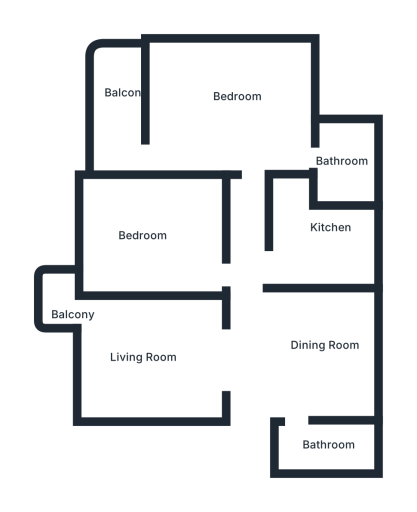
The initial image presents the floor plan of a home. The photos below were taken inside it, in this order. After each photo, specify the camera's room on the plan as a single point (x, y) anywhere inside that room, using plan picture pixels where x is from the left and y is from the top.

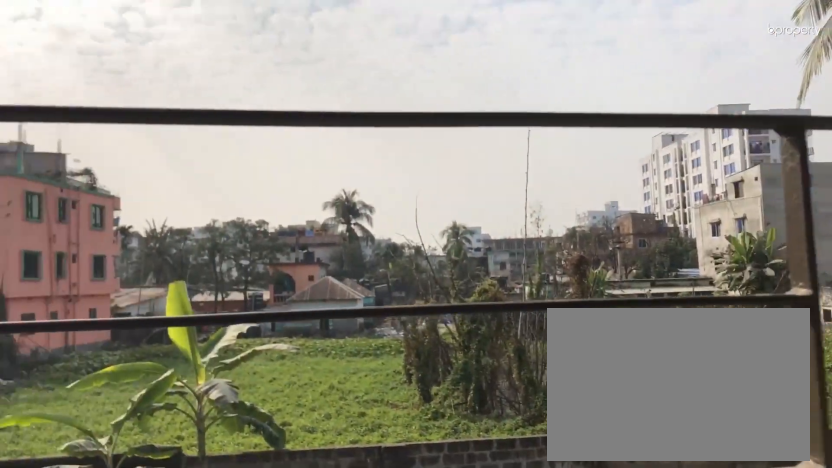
(57, 296)
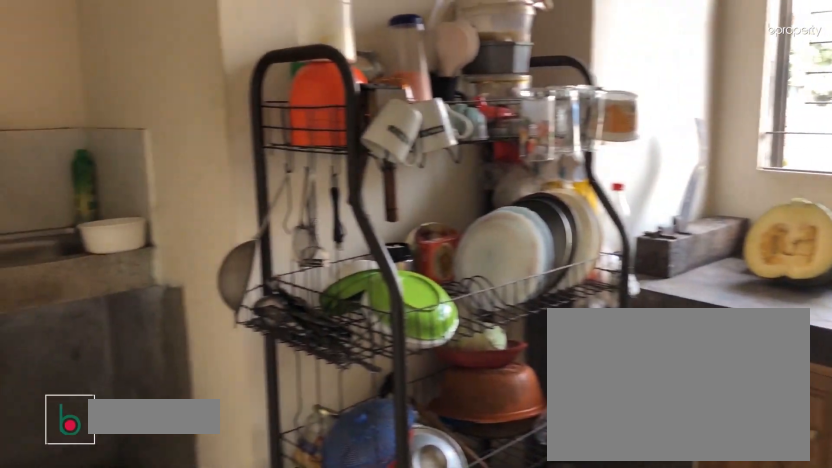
(311, 252)
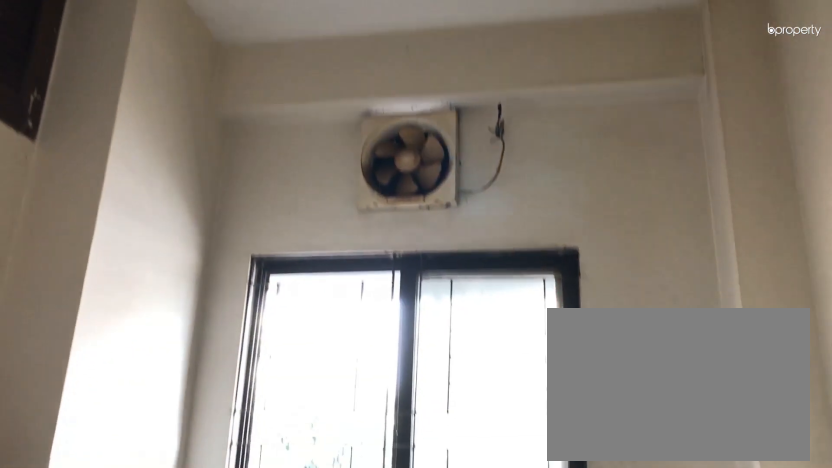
(308, 254)
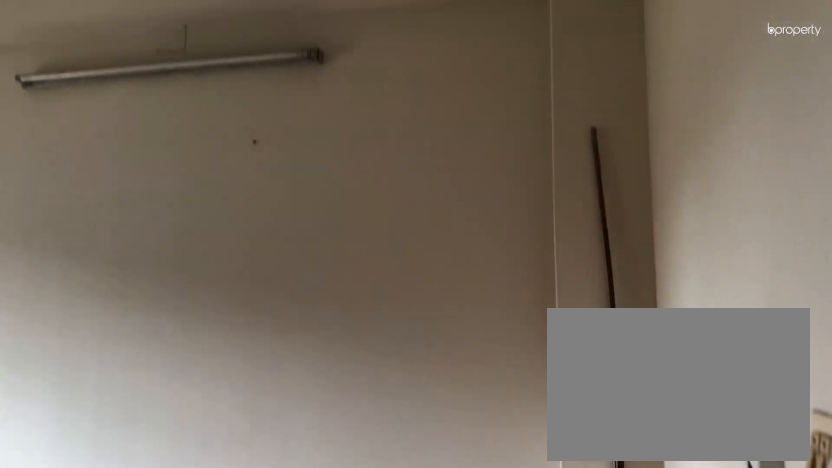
(149, 238)
